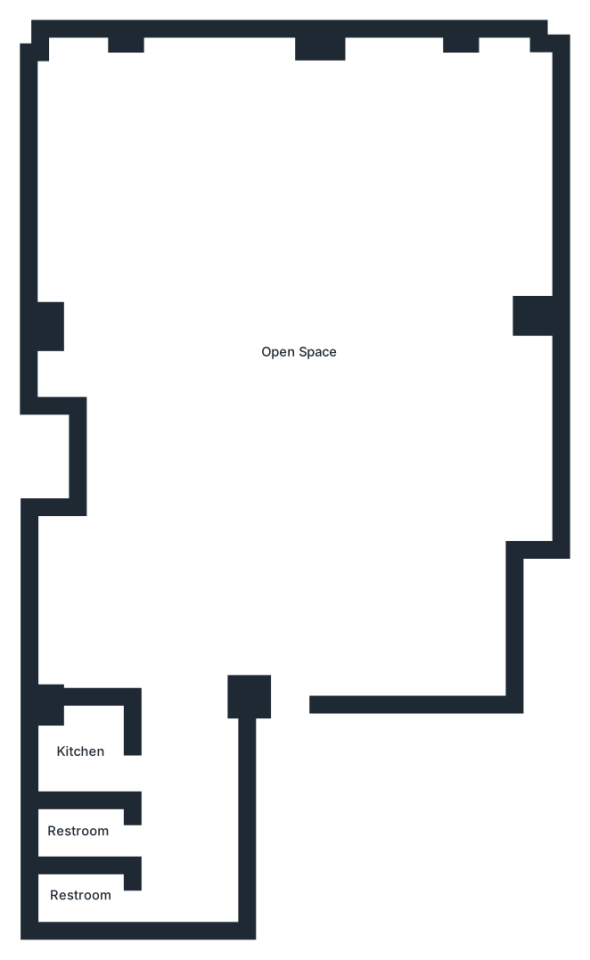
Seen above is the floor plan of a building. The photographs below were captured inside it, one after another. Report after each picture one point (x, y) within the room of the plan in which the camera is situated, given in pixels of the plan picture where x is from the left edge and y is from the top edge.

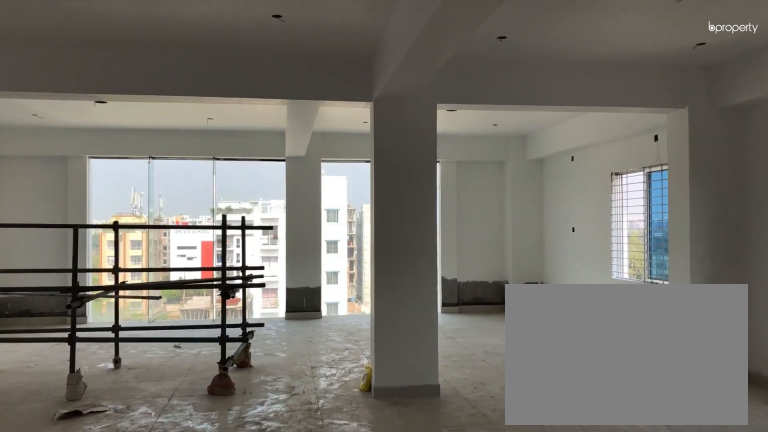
(291, 542)
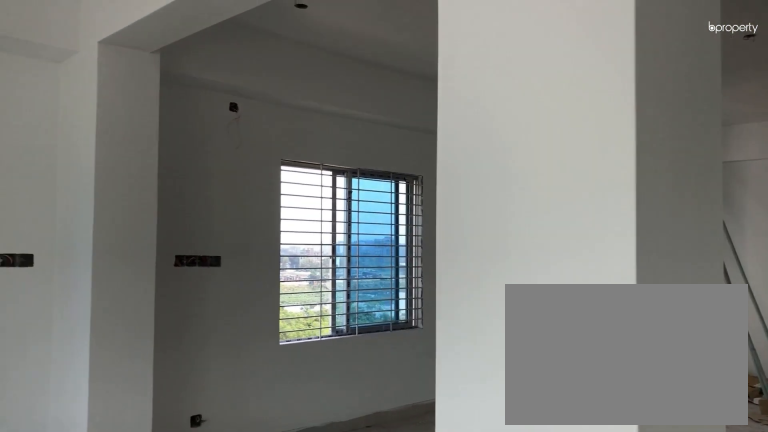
(297, 357)
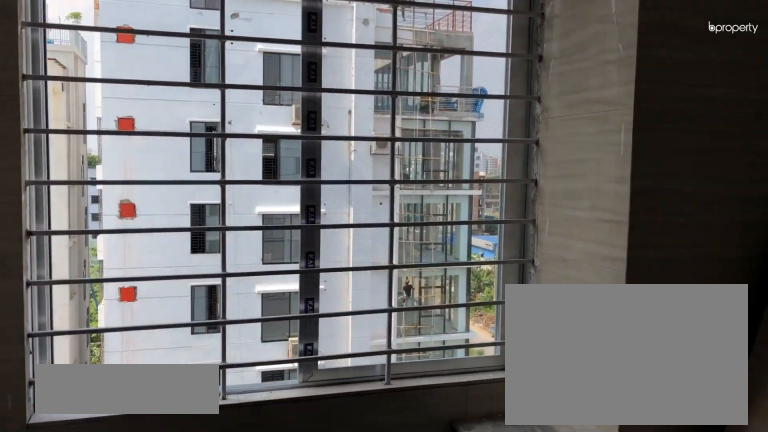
(79, 753)
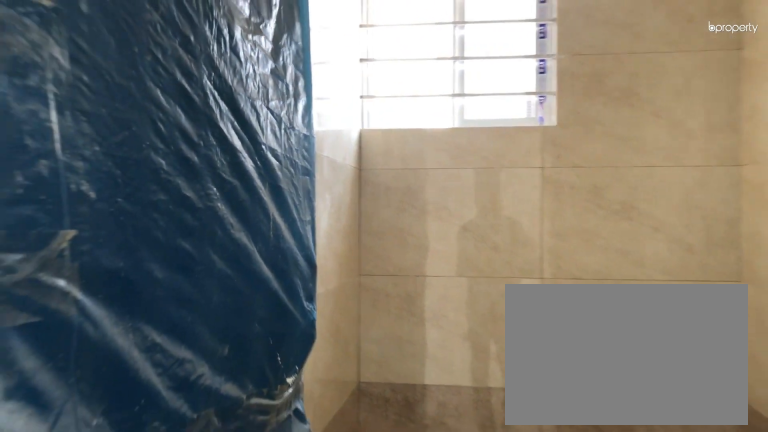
(80, 831)
